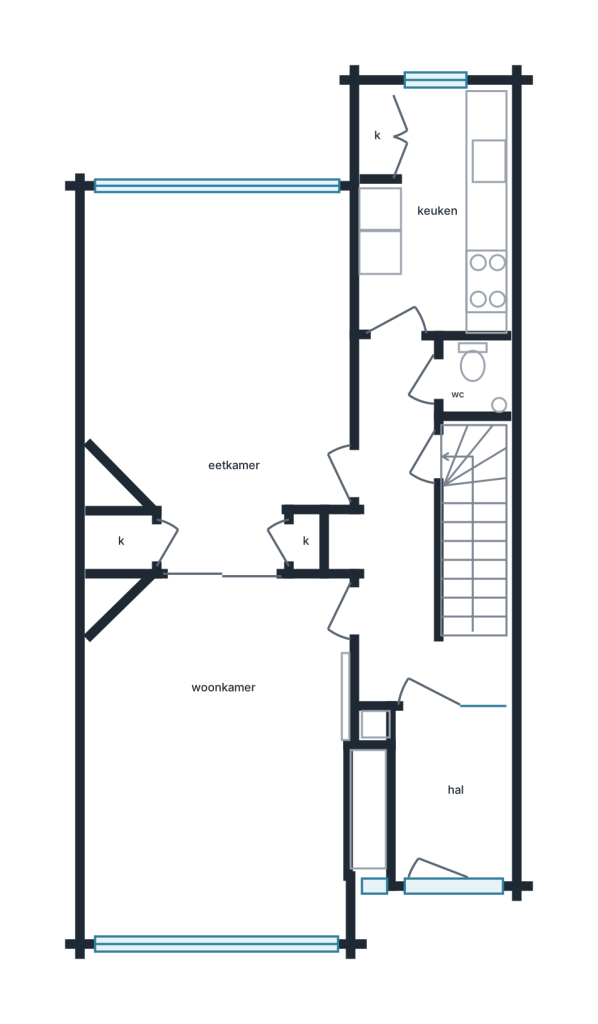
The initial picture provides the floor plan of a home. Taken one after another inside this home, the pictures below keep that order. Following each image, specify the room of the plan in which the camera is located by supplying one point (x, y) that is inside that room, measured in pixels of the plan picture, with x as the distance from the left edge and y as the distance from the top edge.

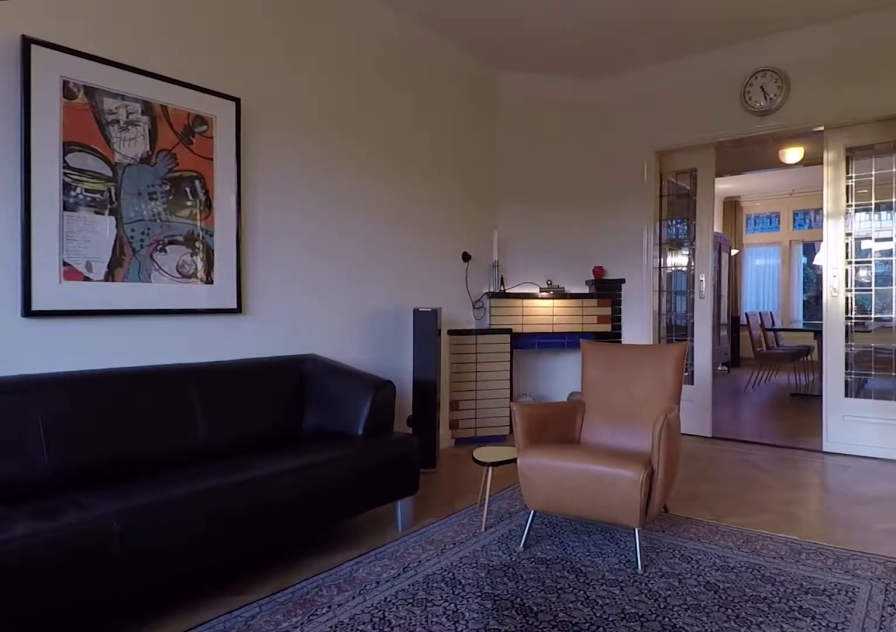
(235, 747)
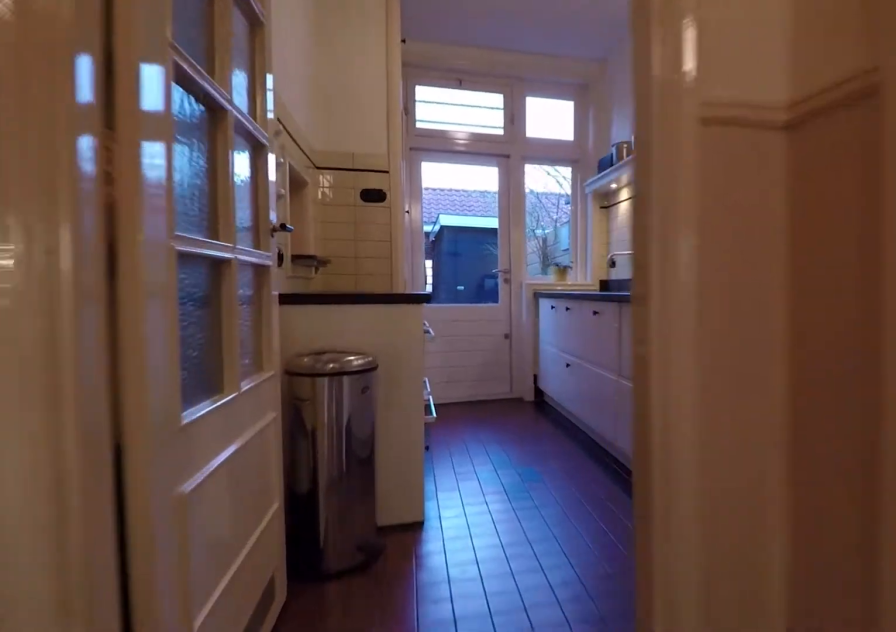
(404, 545)
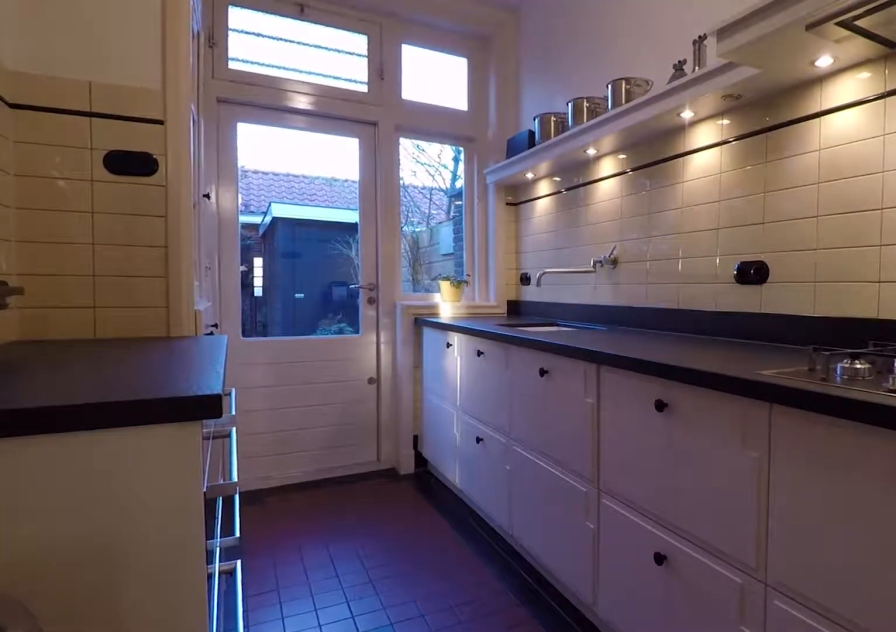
(440, 217)
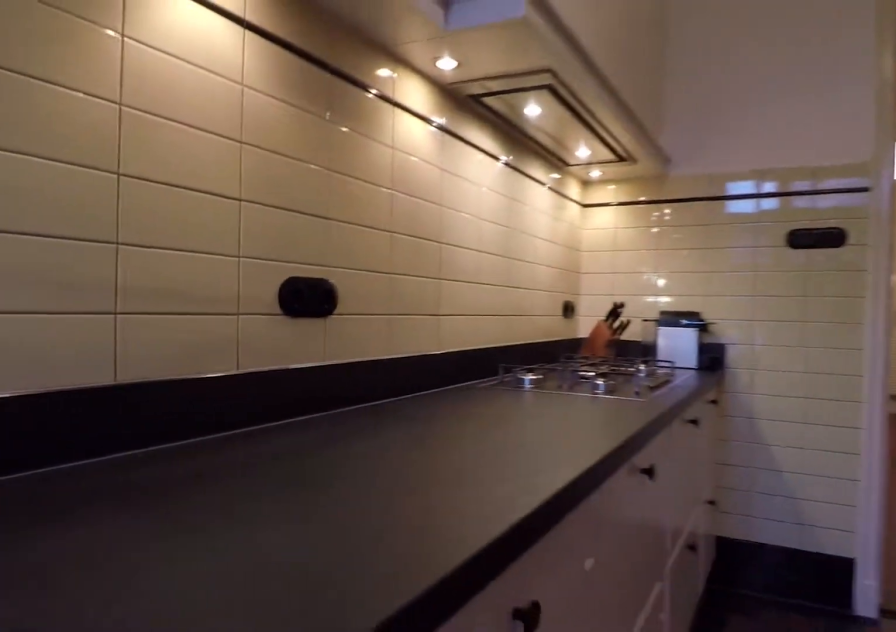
(440, 217)
